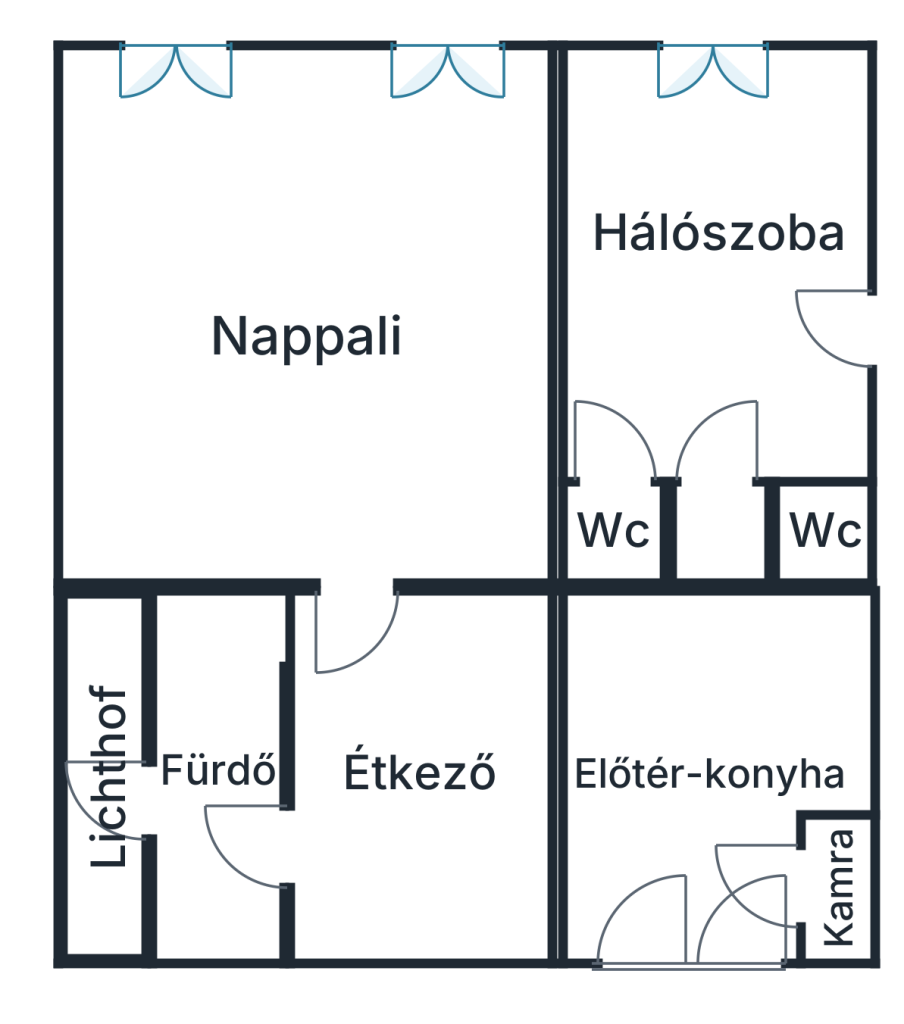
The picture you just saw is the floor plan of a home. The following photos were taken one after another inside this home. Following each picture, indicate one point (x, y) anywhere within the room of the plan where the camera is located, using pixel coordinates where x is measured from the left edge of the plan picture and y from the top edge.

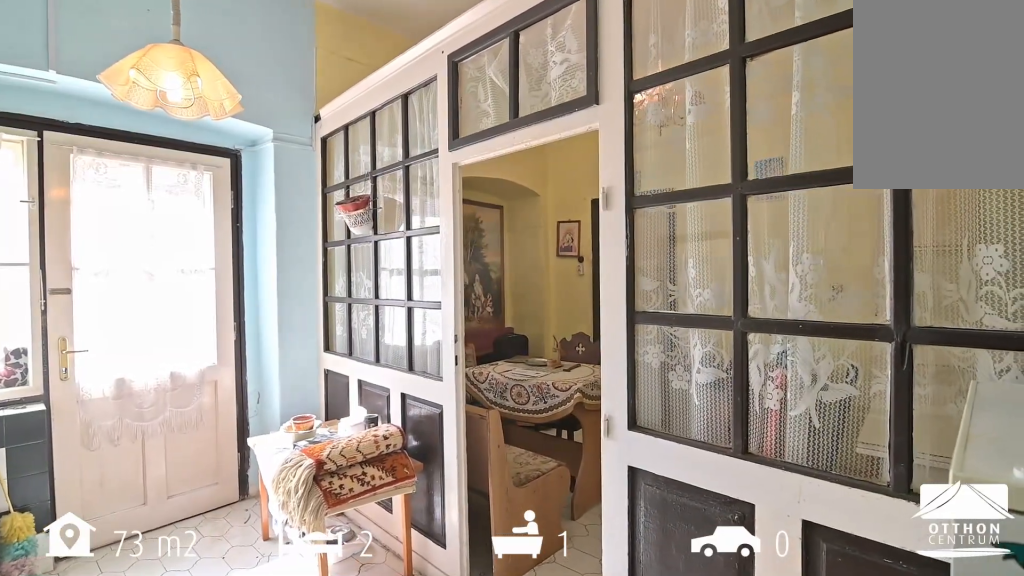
(682, 736)
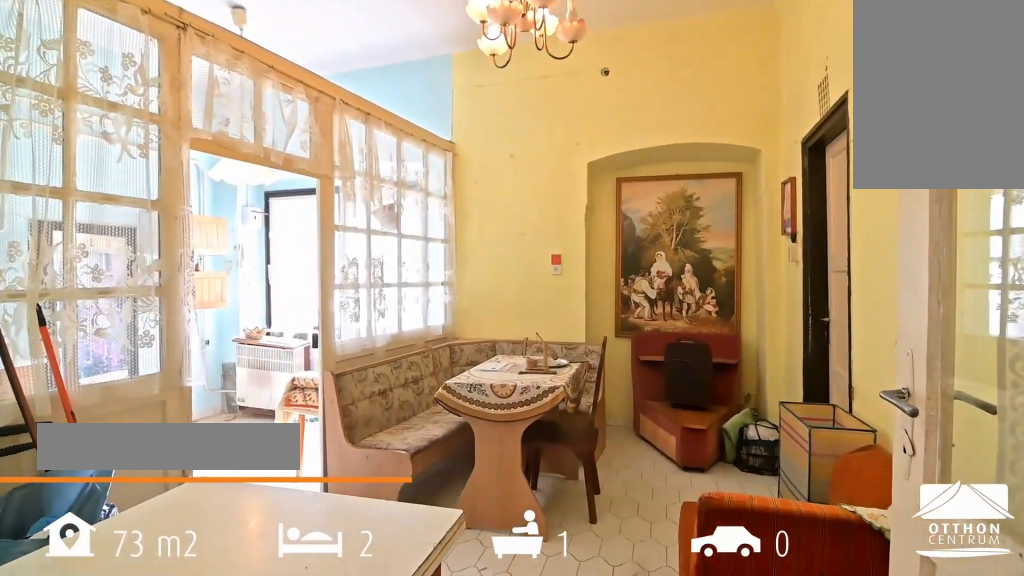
(389, 776)
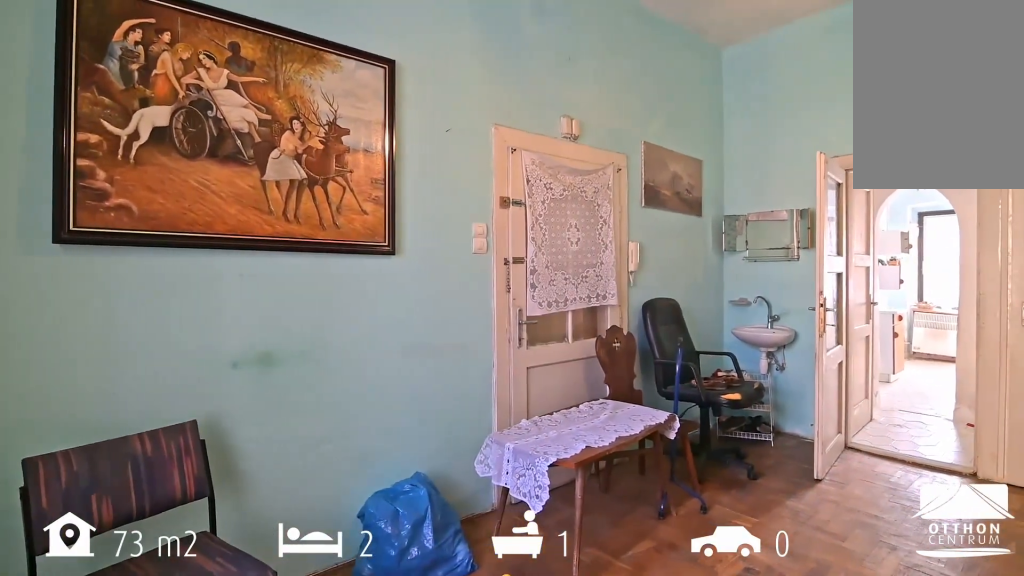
(713, 282)
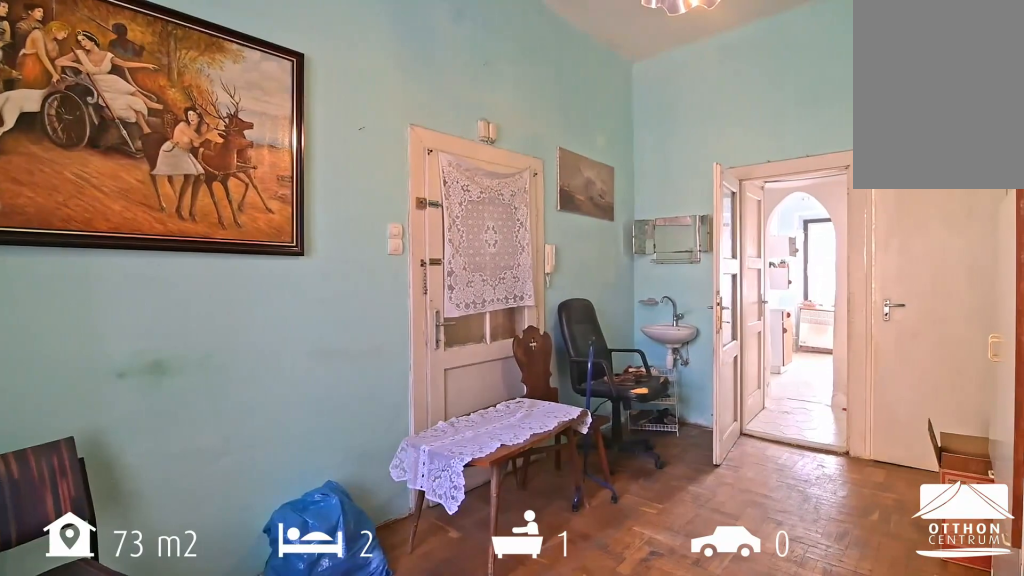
(712, 281)
